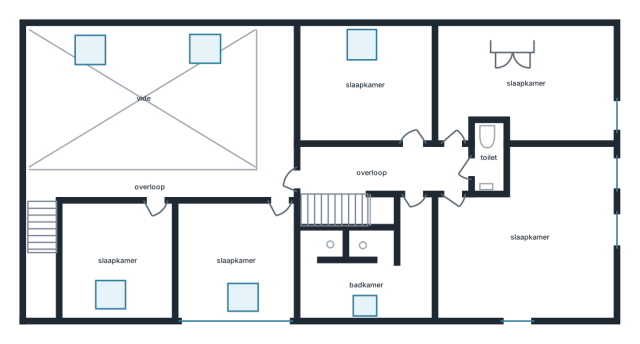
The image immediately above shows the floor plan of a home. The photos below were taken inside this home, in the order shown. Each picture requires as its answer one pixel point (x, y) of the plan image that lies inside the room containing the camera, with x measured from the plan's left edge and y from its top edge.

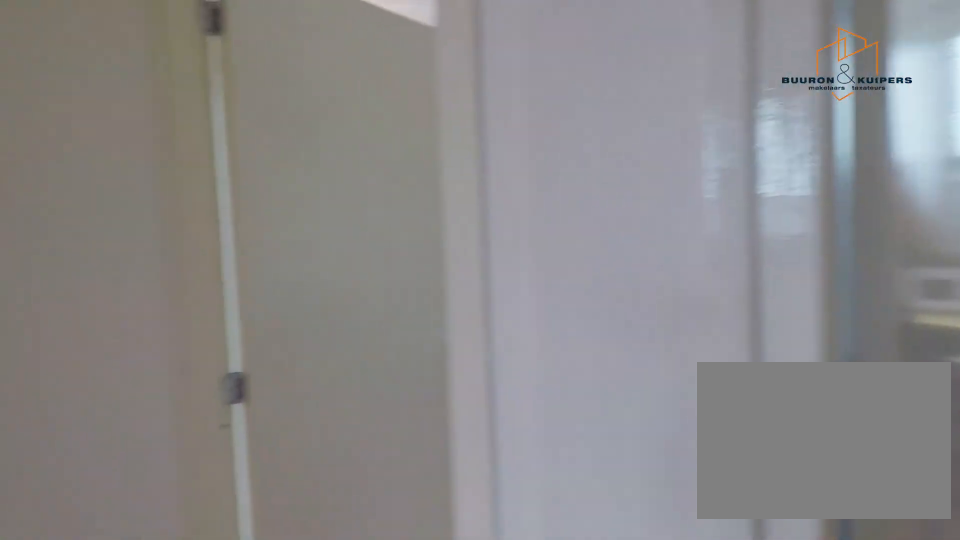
(385, 168)
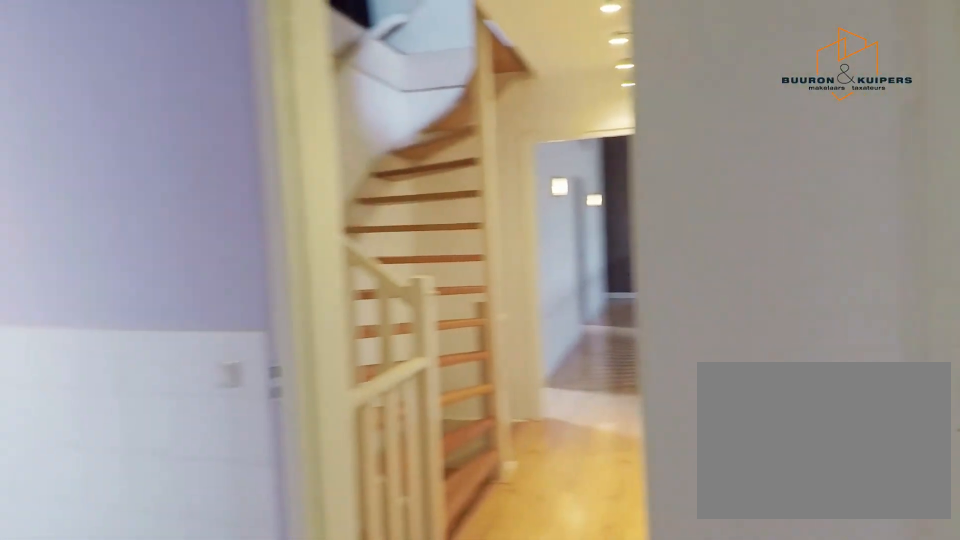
(385, 168)
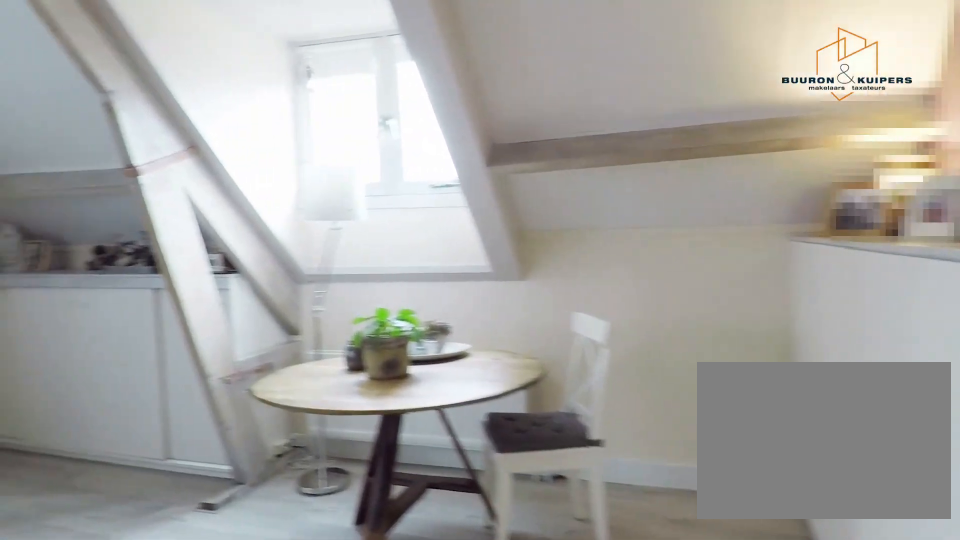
(532, 235)
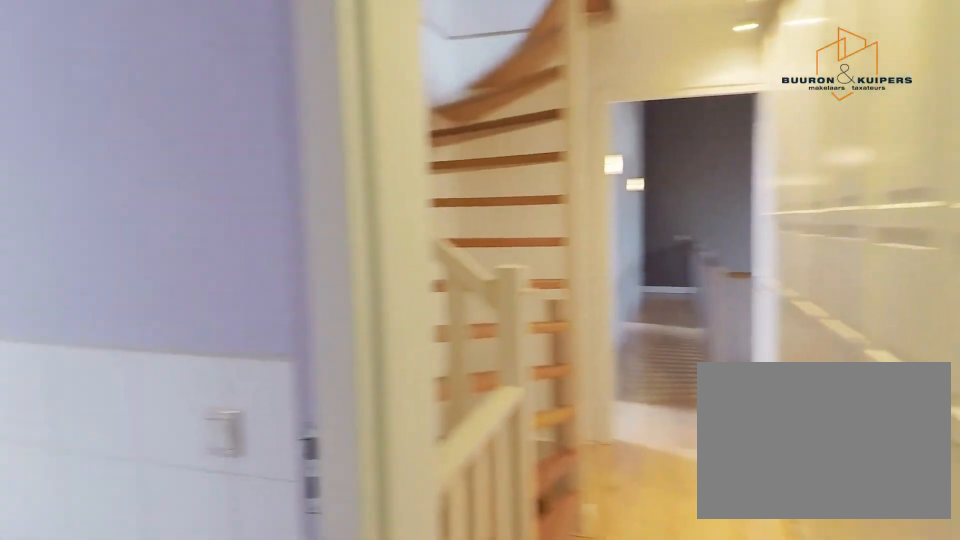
(385, 168)
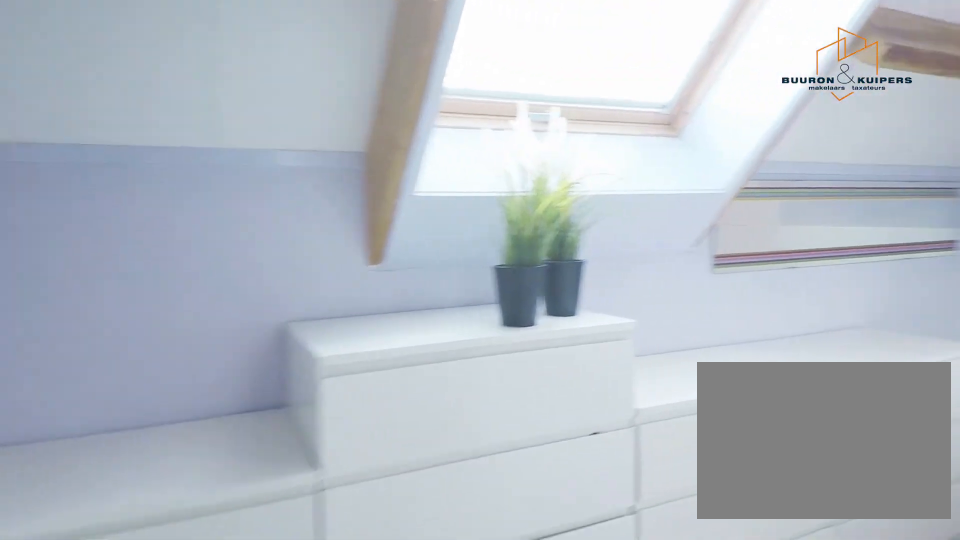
(370, 266)
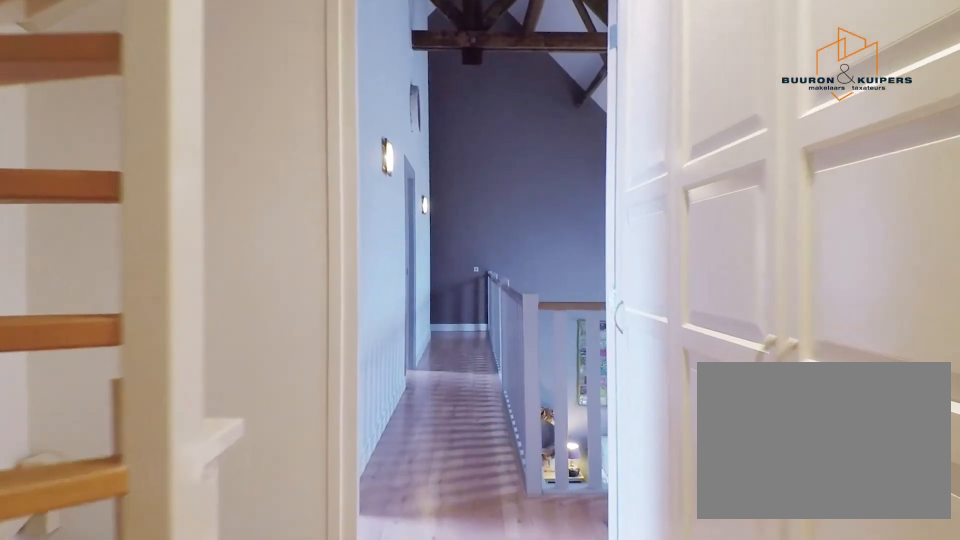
(385, 168)
